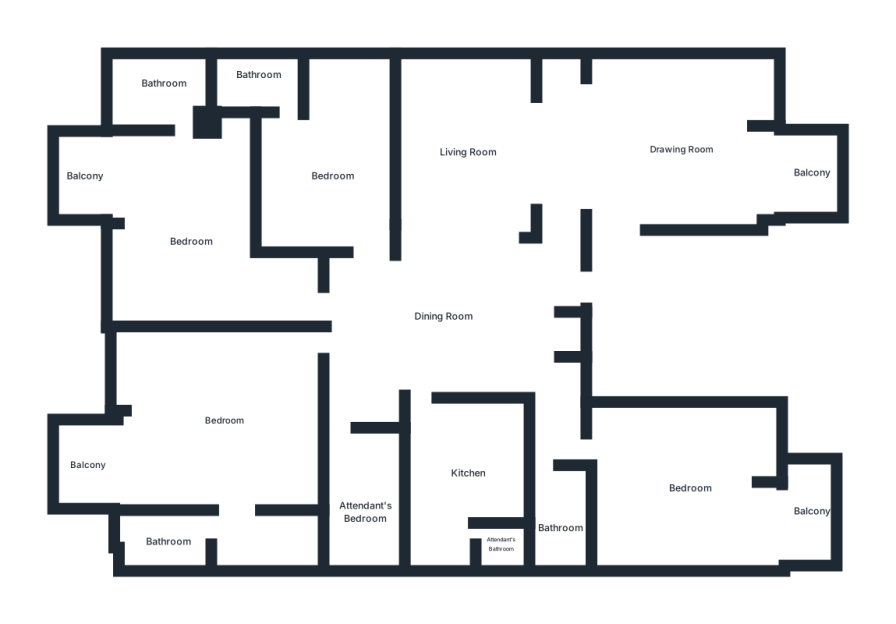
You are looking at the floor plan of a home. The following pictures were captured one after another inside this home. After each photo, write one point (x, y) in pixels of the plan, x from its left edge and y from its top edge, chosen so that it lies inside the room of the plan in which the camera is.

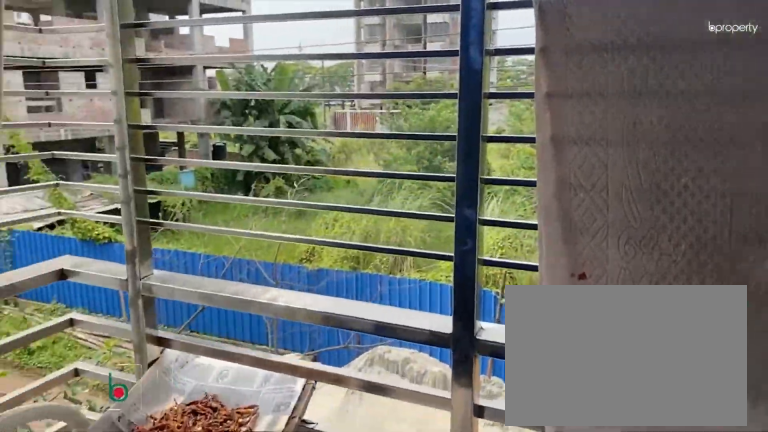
(89, 464)
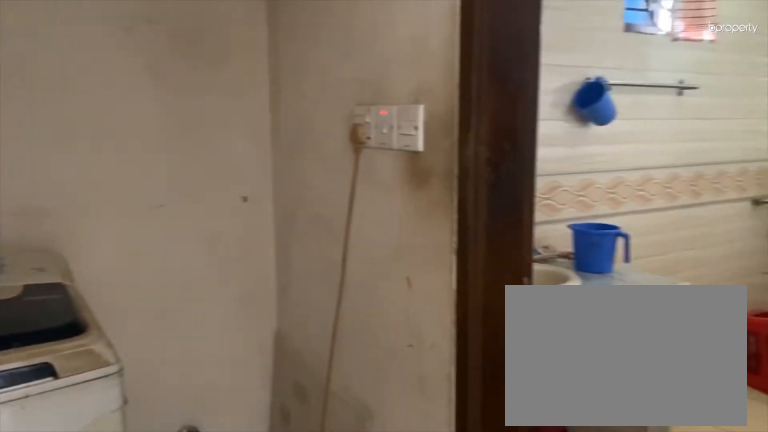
(226, 499)
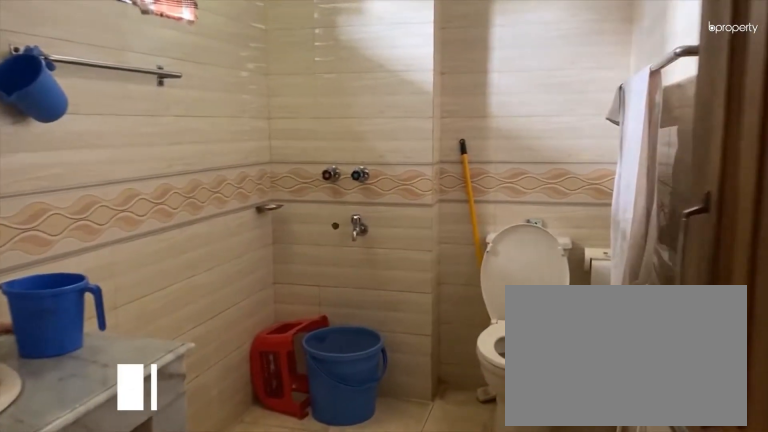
(169, 541)
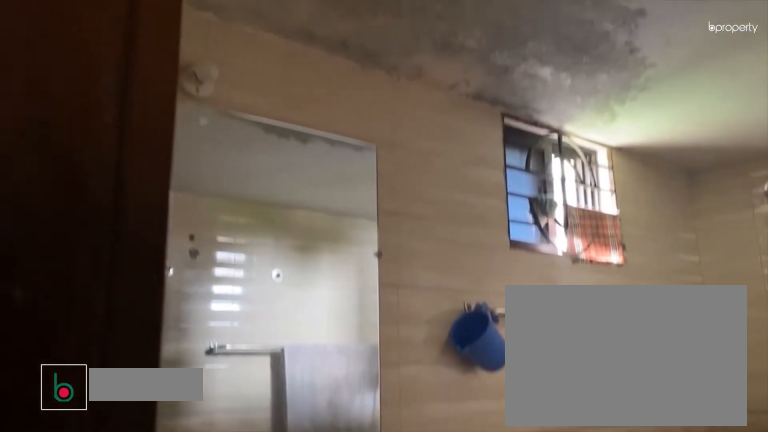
(169, 541)
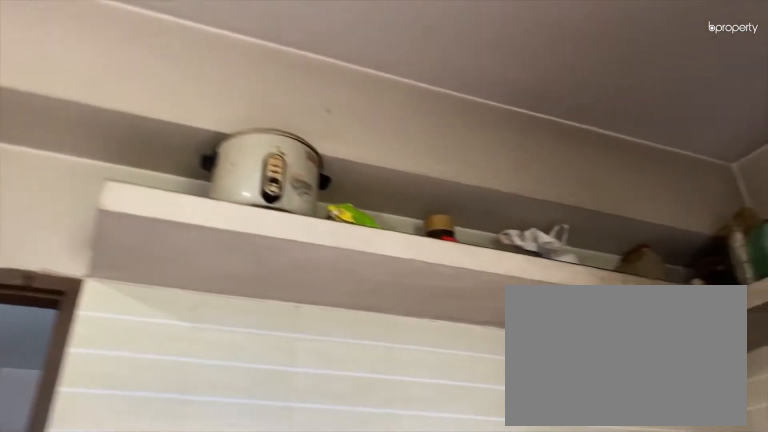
(470, 472)
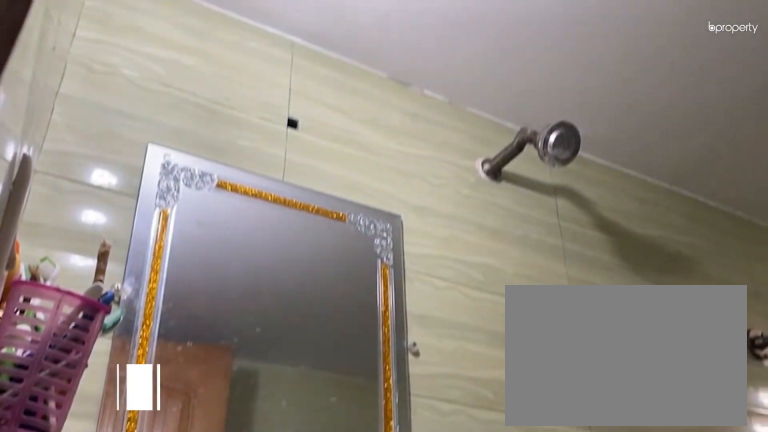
(561, 523)
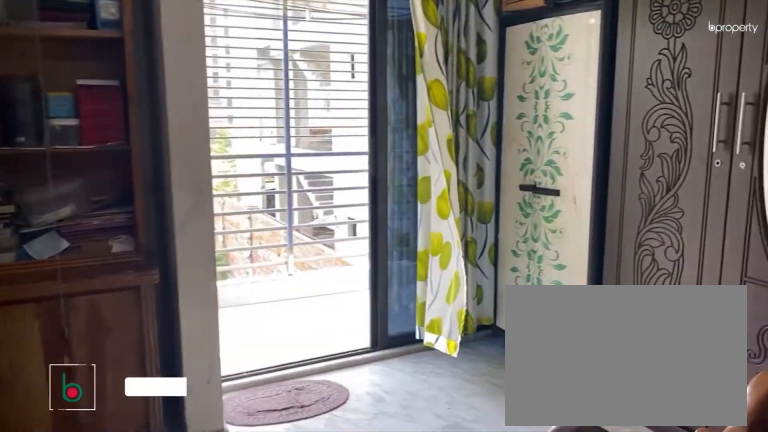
(689, 486)
